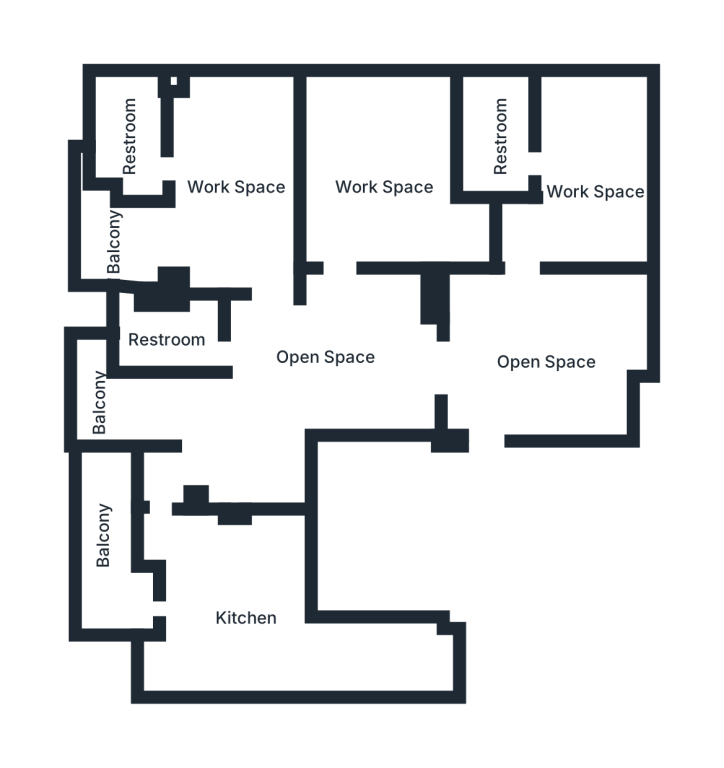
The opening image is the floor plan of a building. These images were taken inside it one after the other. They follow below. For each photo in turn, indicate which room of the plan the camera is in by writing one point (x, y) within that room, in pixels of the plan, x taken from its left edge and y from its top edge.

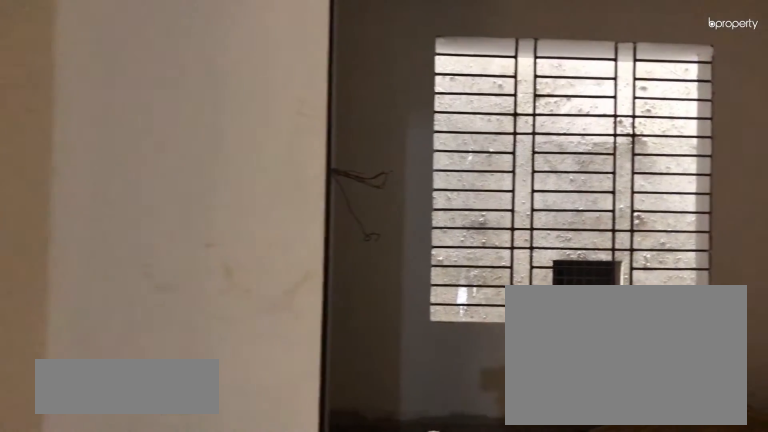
(586, 195)
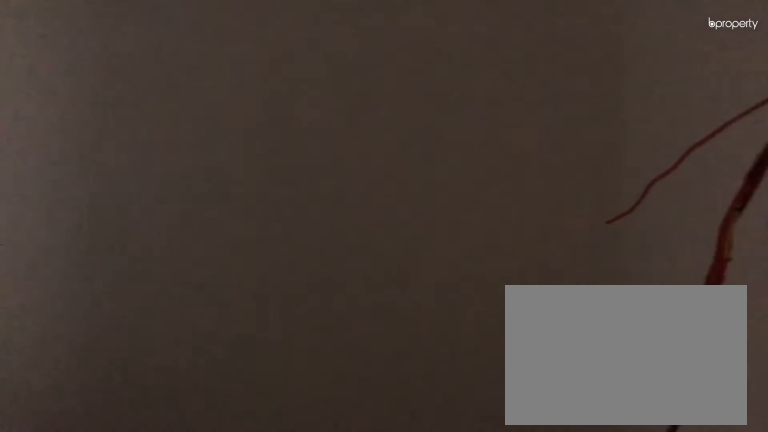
(586, 195)
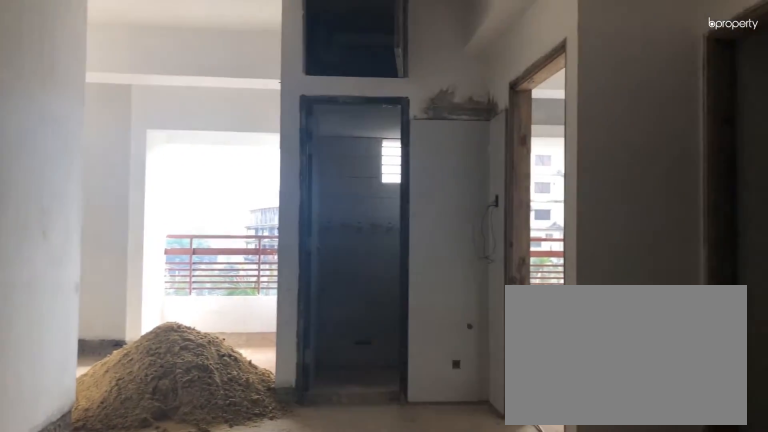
(334, 365)
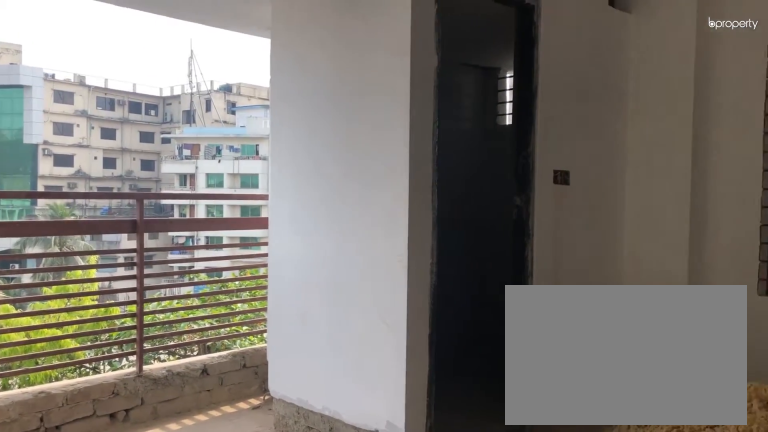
(240, 179)
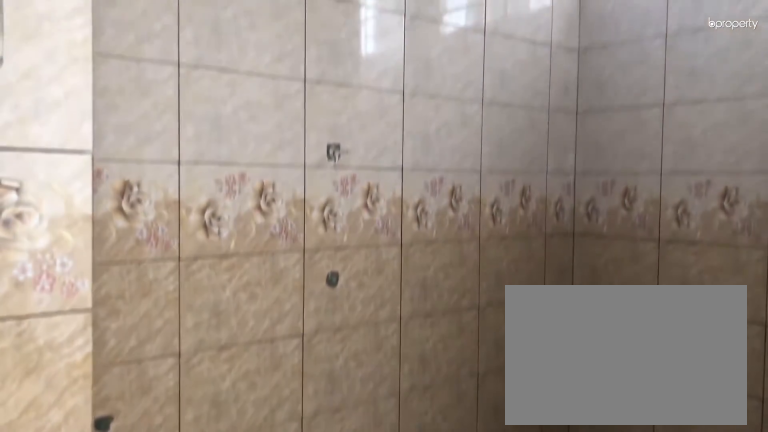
(129, 137)
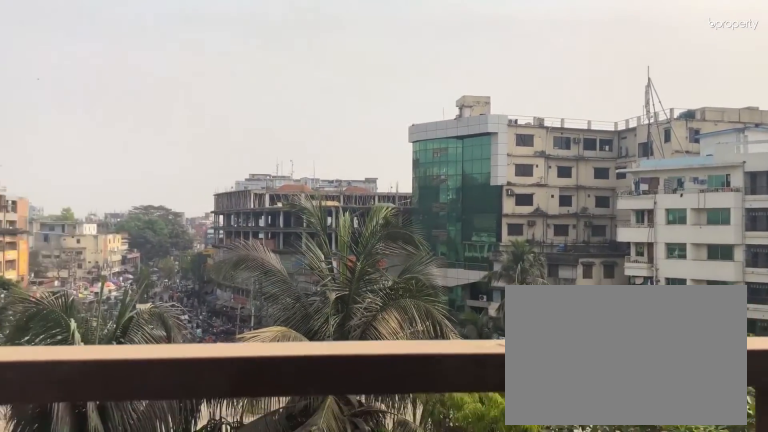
(136, 238)
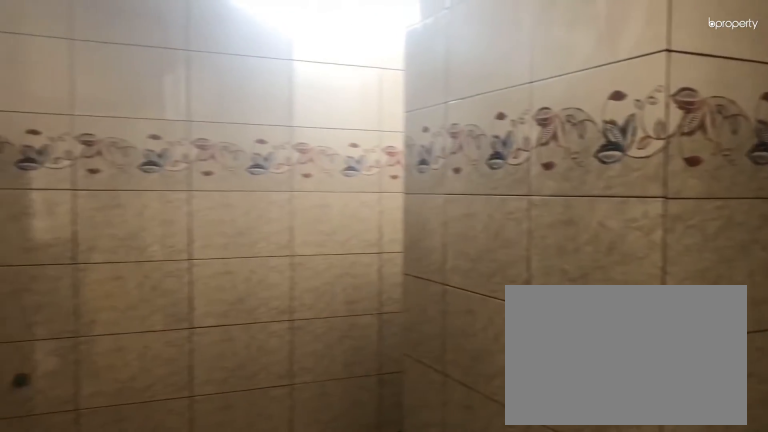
(165, 344)
